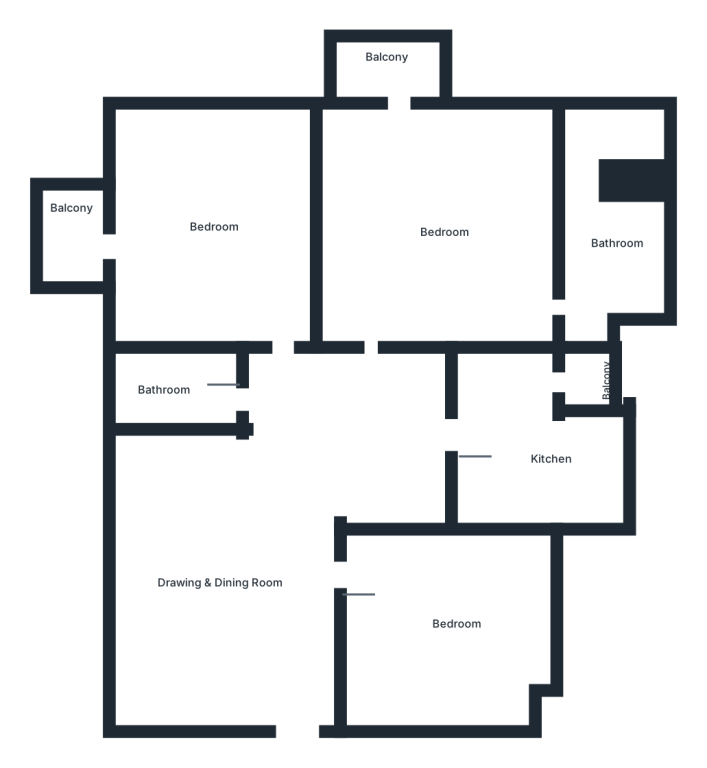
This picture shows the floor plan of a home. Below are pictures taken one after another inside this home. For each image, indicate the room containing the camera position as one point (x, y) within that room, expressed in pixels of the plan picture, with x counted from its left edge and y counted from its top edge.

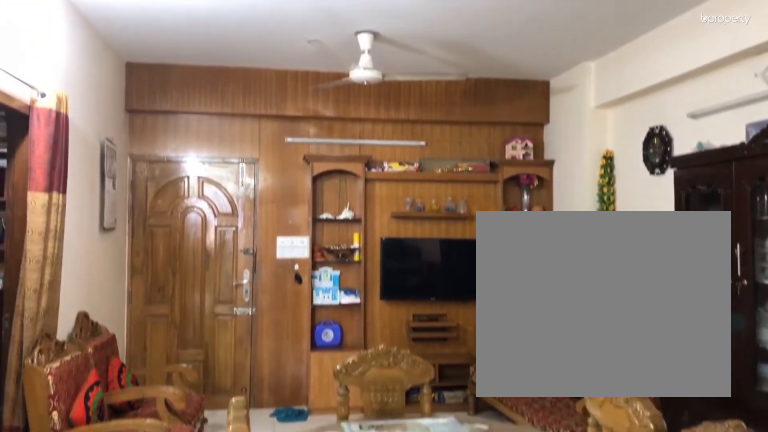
(218, 568)
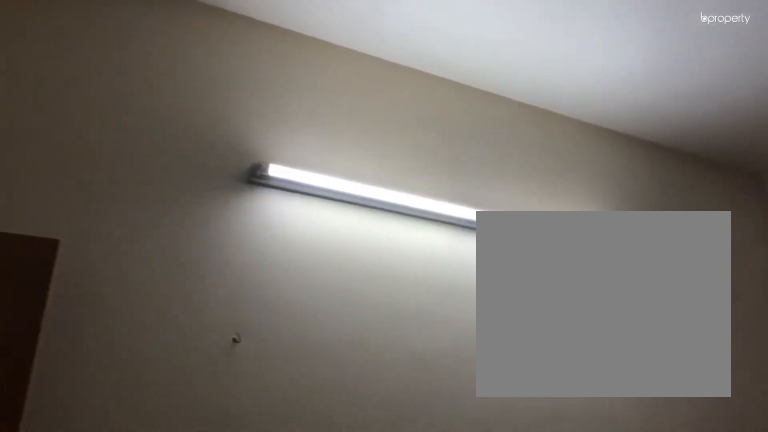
(445, 630)
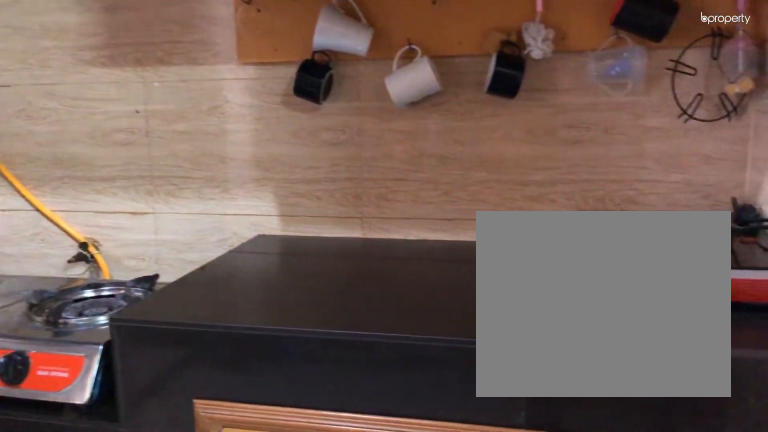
(508, 437)
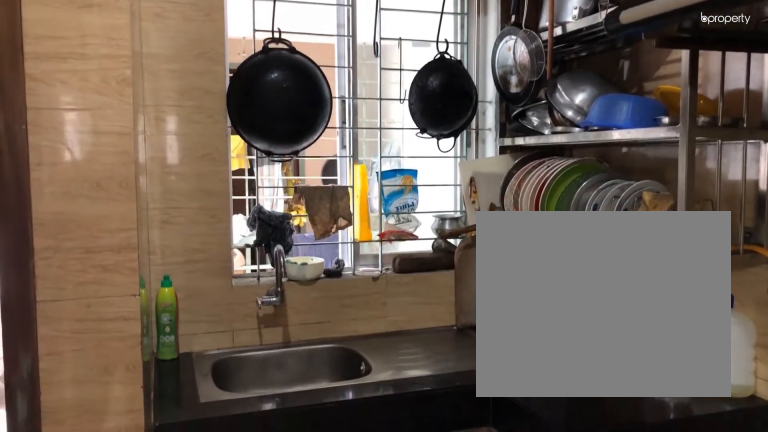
(508, 437)
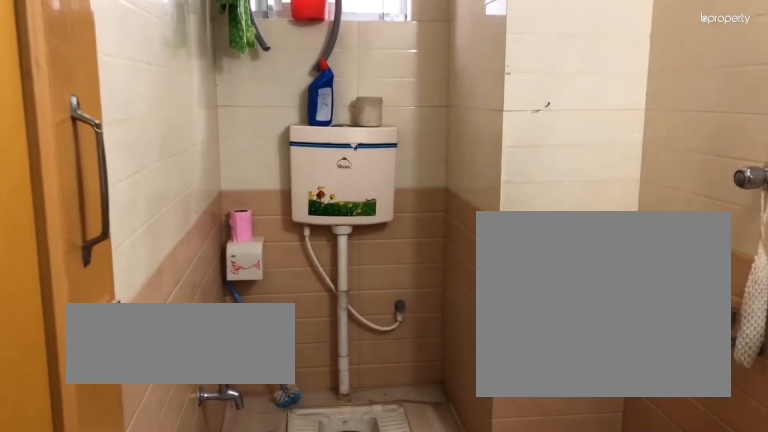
(178, 389)
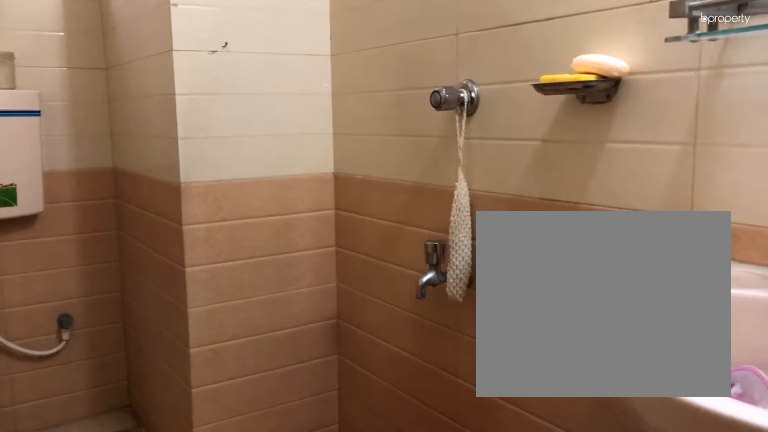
(179, 389)
